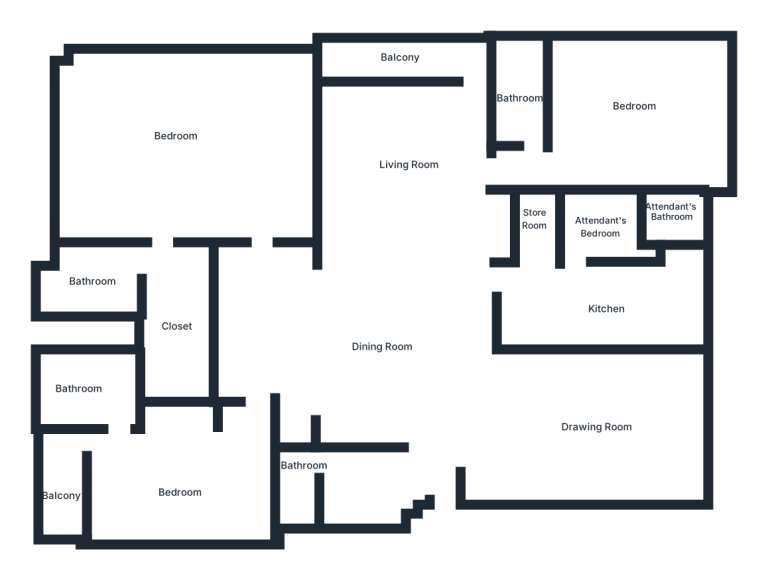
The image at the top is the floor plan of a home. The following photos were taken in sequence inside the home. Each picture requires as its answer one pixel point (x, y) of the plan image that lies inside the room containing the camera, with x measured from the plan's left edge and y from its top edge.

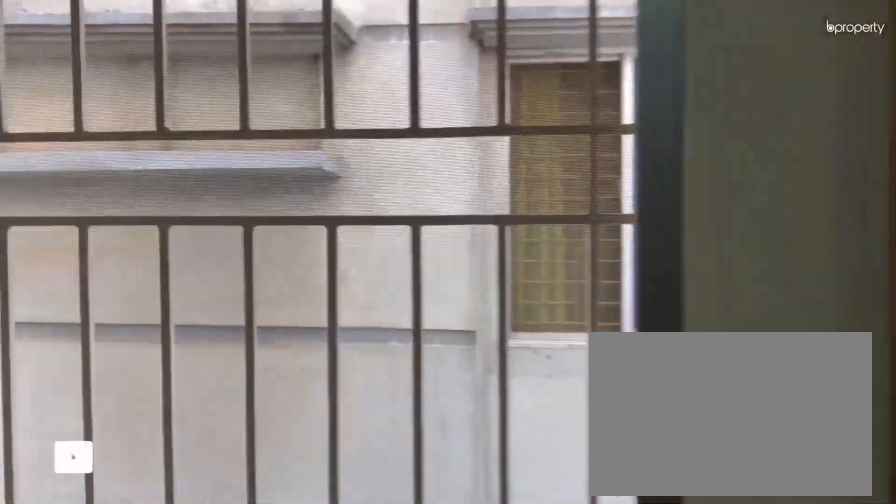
(426, 56)
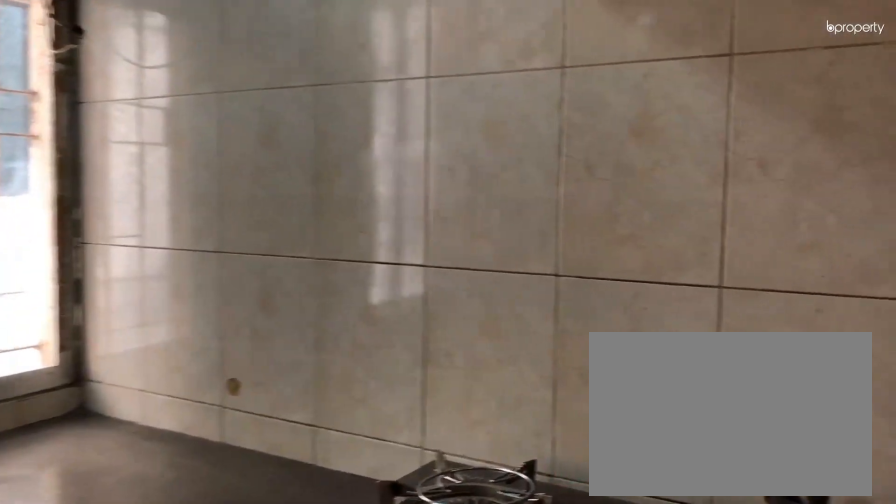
(600, 311)
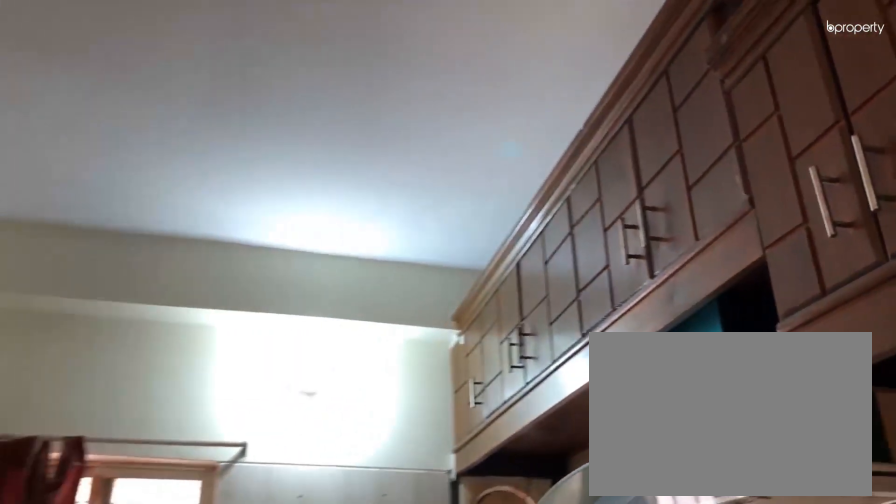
(587, 308)
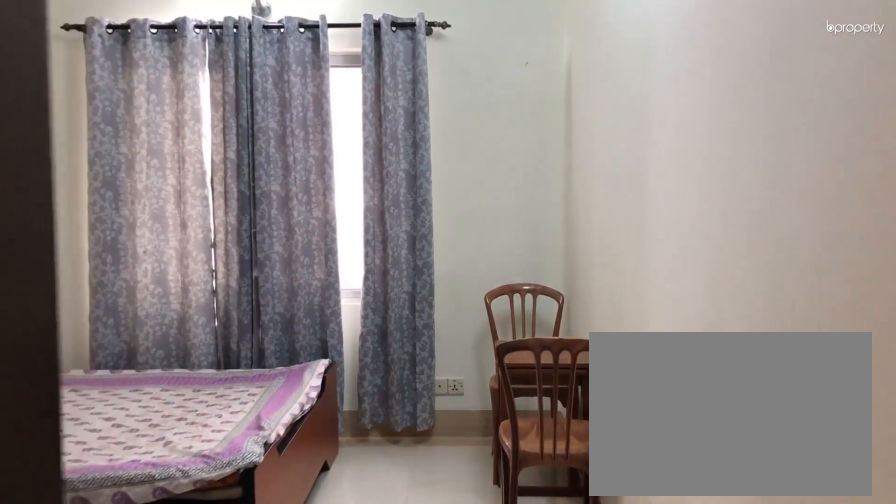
(619, 115)
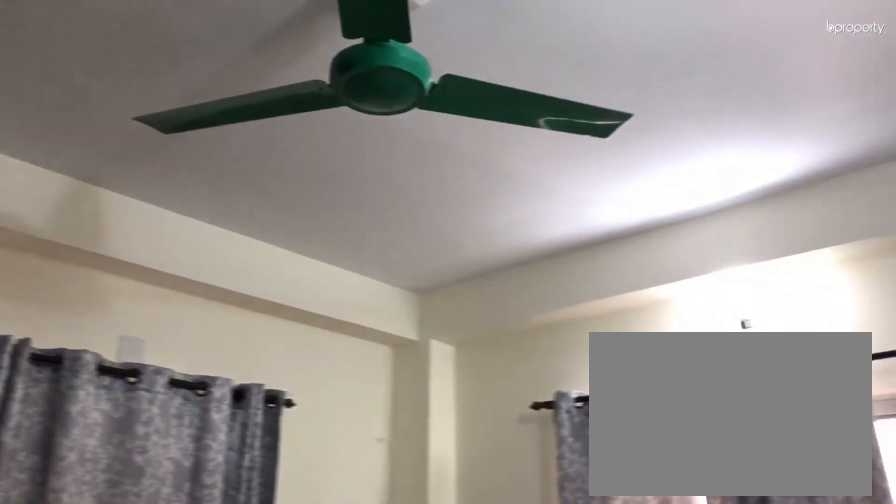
(619, 115)
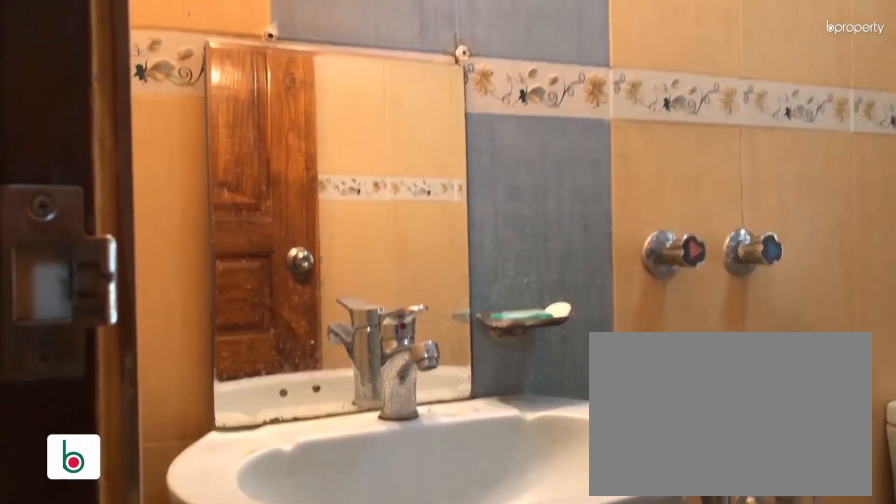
(522, 88)
